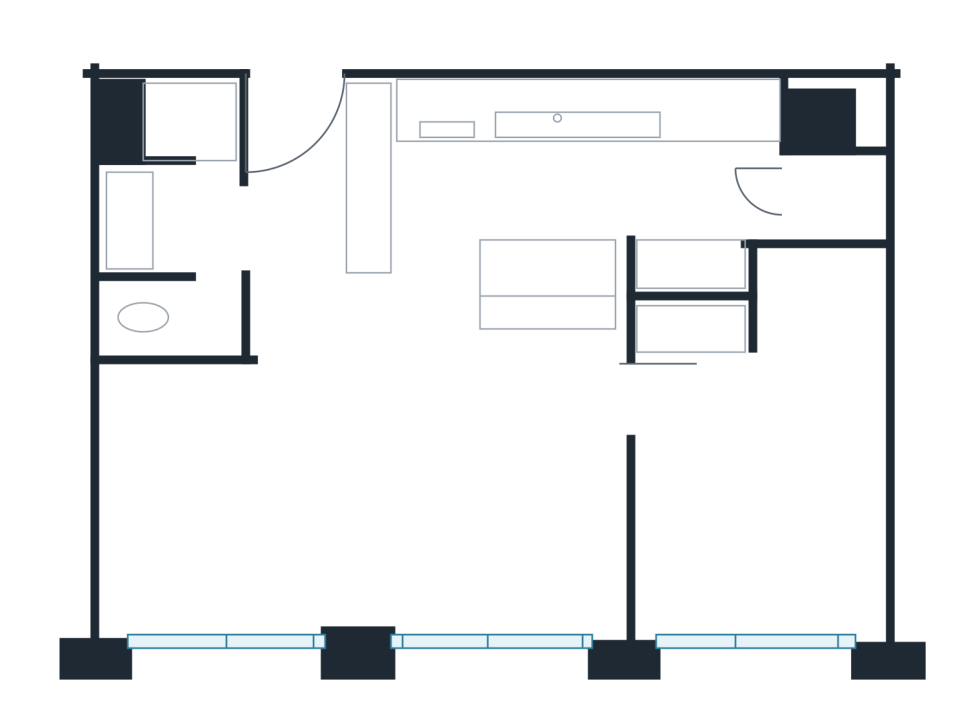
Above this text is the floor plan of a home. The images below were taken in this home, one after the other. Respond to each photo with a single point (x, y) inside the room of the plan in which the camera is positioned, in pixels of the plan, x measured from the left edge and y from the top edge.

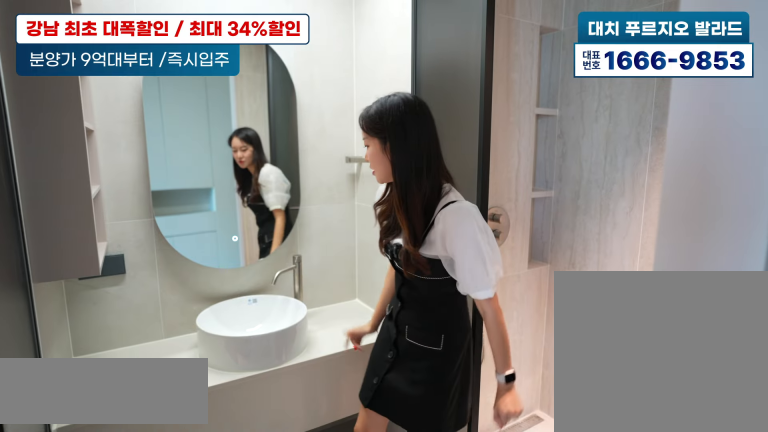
(192, 202)
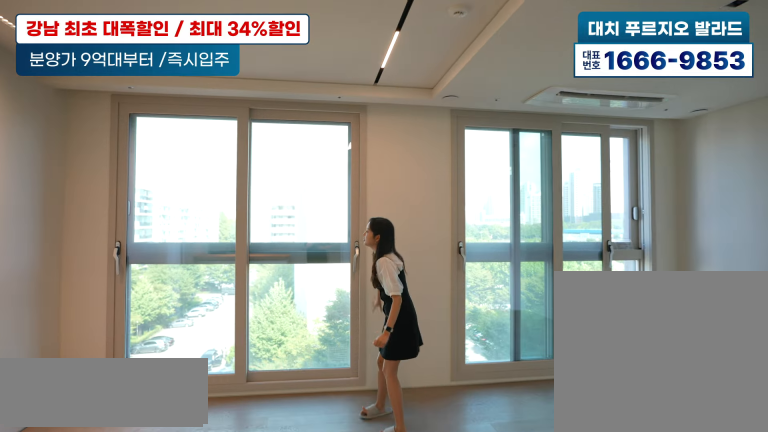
(325, 462)
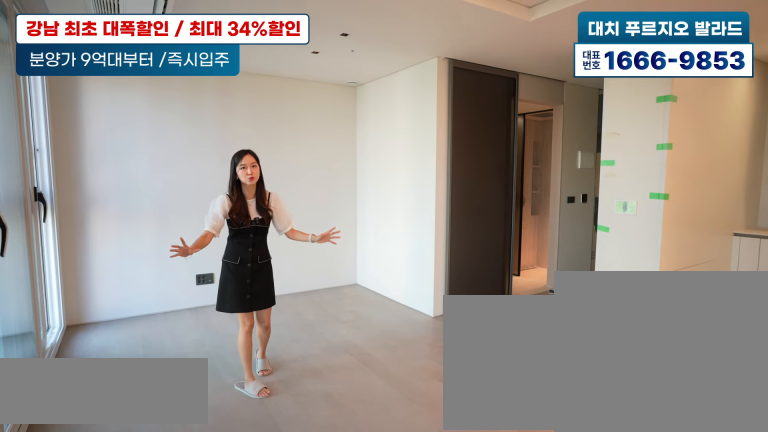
(325, 462)
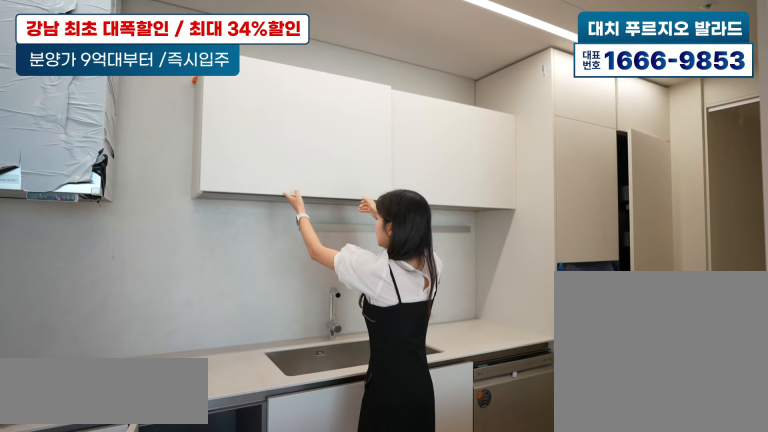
(609, 175)
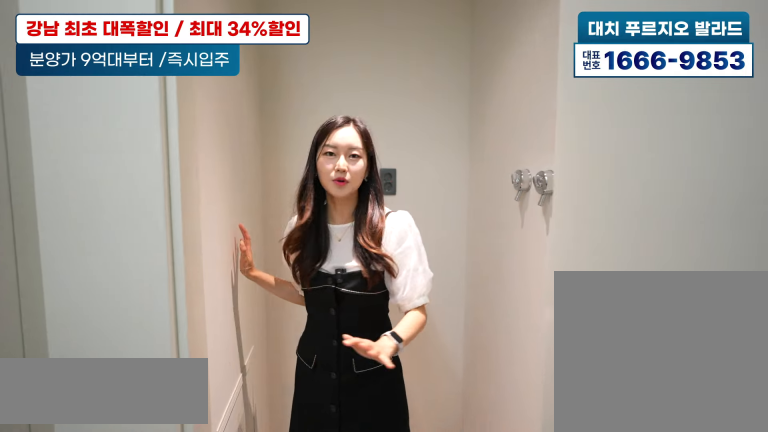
(610, 175)
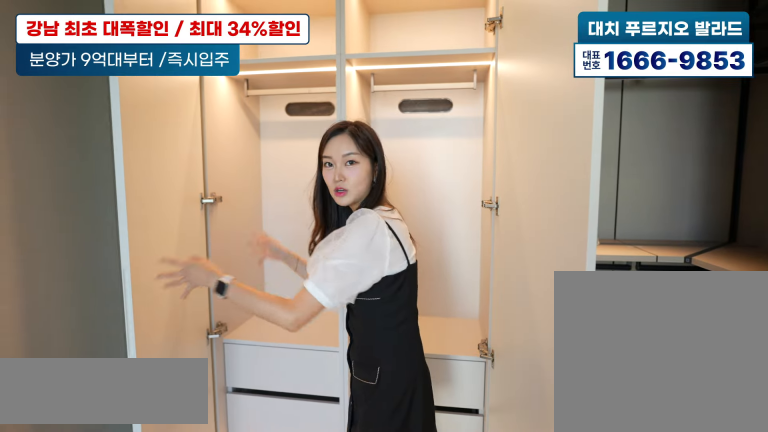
(749, 482)
